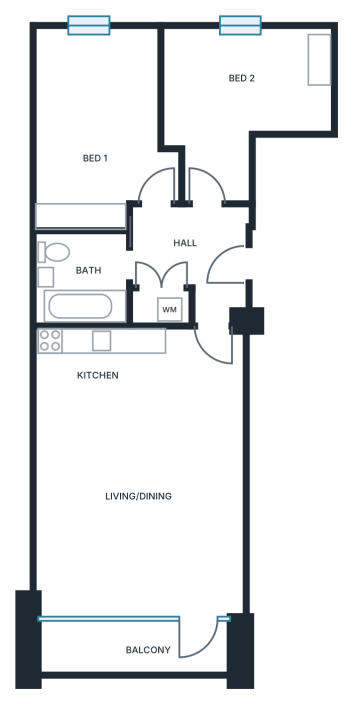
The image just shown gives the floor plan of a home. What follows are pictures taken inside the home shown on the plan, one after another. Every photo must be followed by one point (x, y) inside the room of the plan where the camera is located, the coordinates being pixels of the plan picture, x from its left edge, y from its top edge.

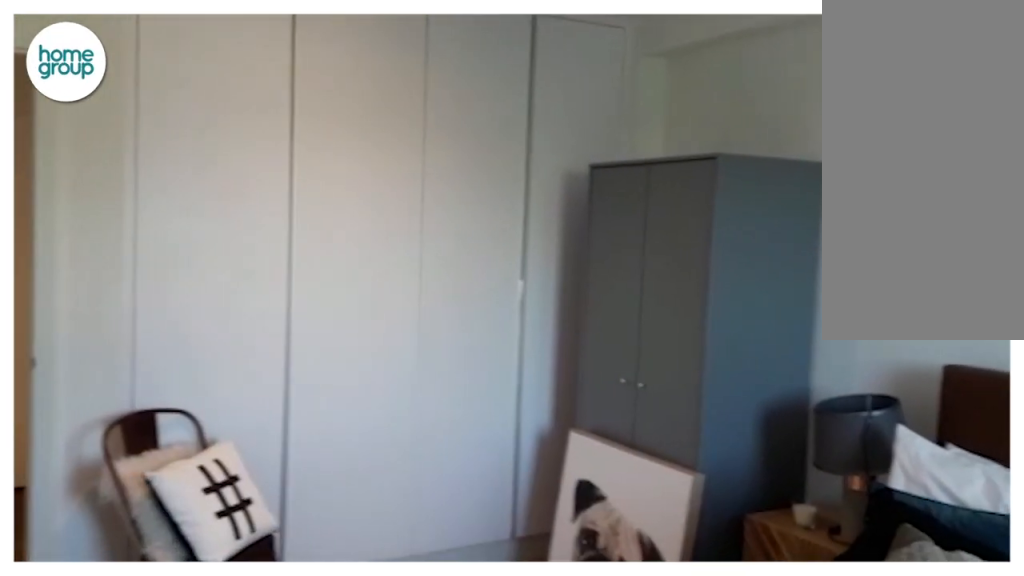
(102, 124)
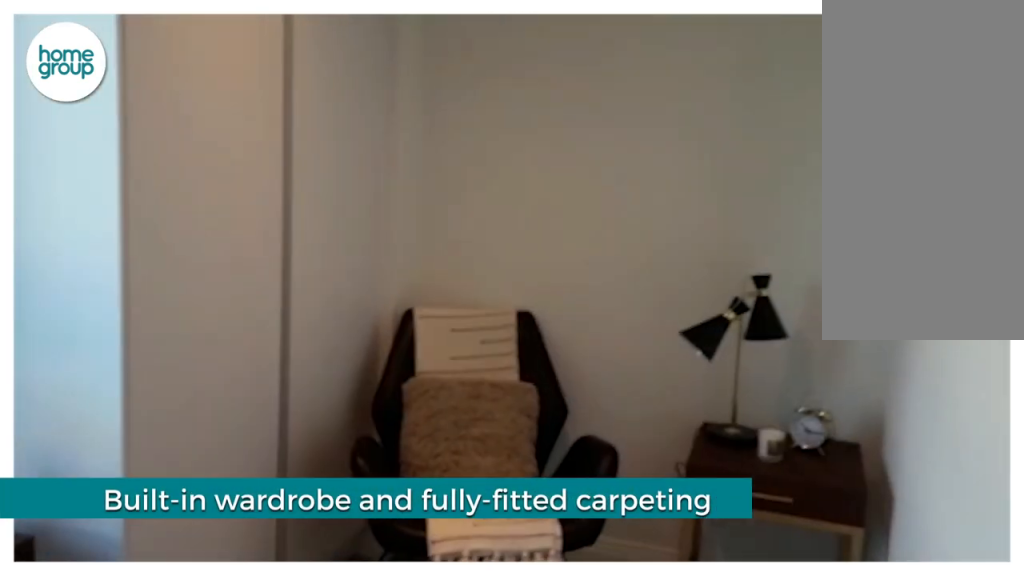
(234, 106)
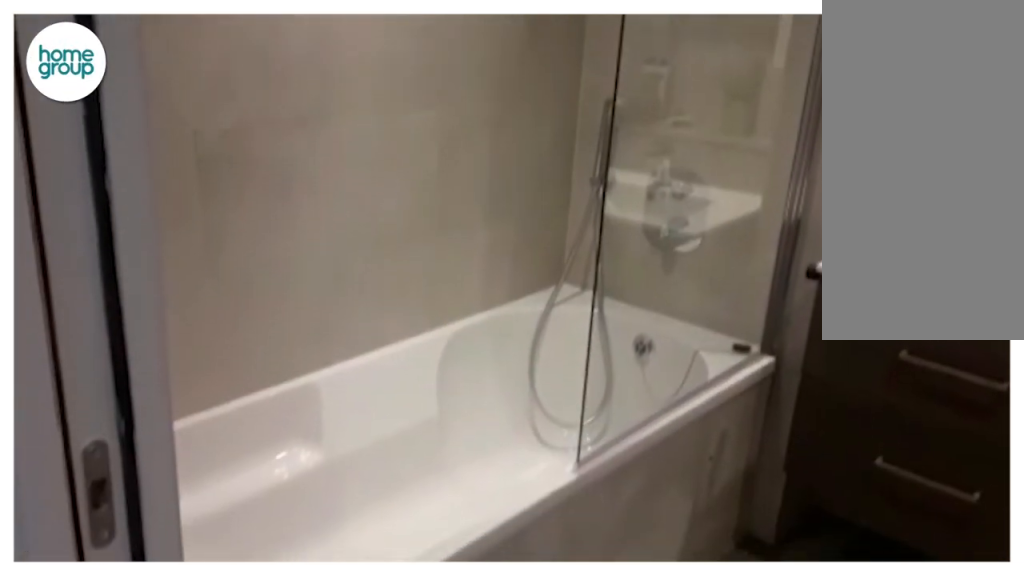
(81, 278)
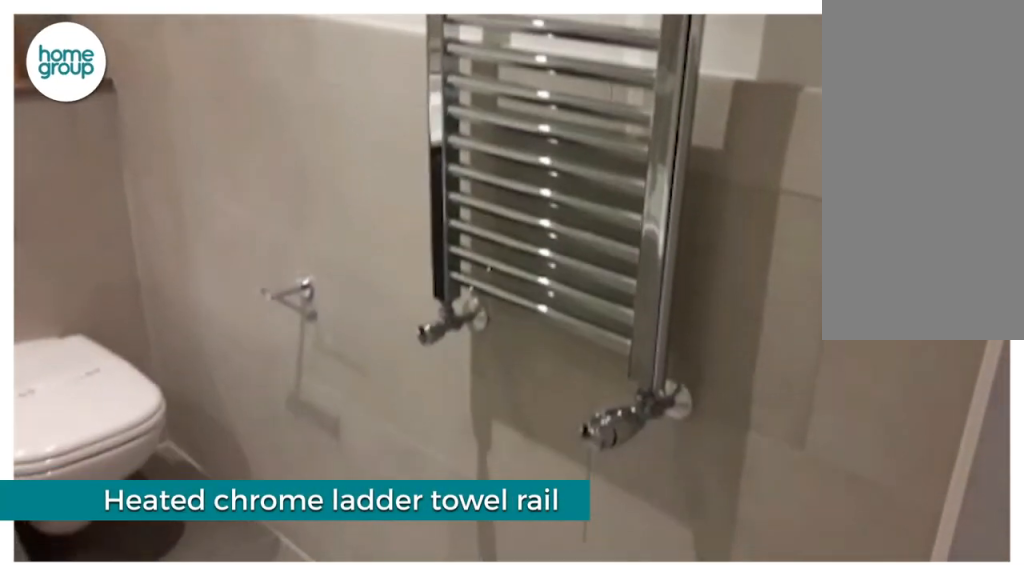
(81, 278)
